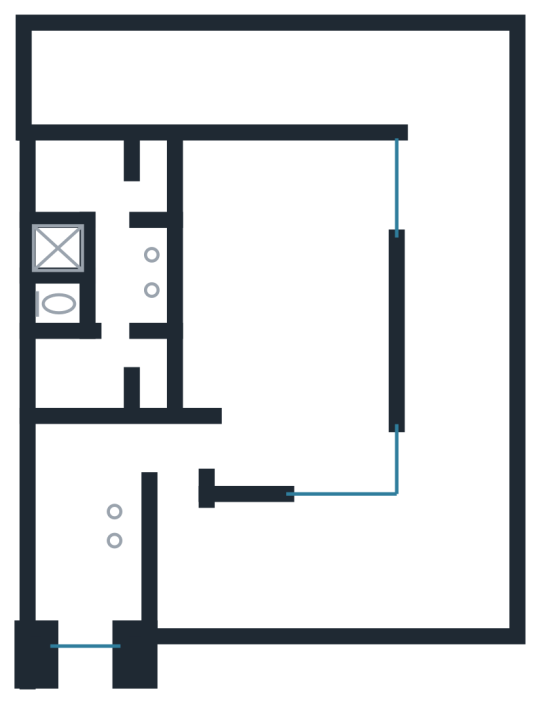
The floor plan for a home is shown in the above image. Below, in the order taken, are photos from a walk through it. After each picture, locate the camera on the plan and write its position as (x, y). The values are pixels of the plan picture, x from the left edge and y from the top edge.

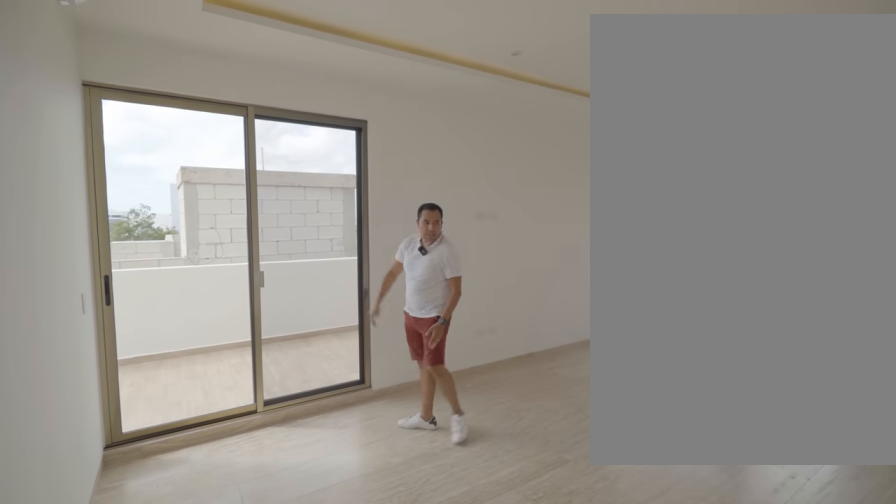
(216, 210)
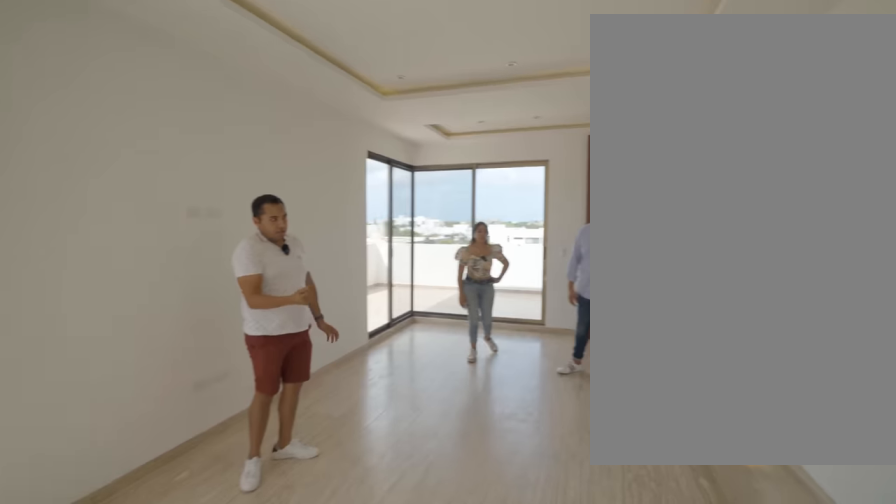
(295, 174)
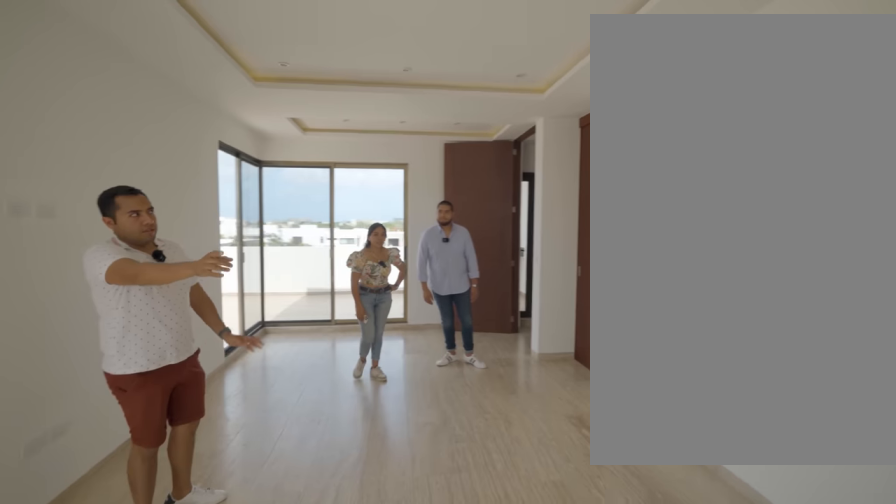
(294, 175)
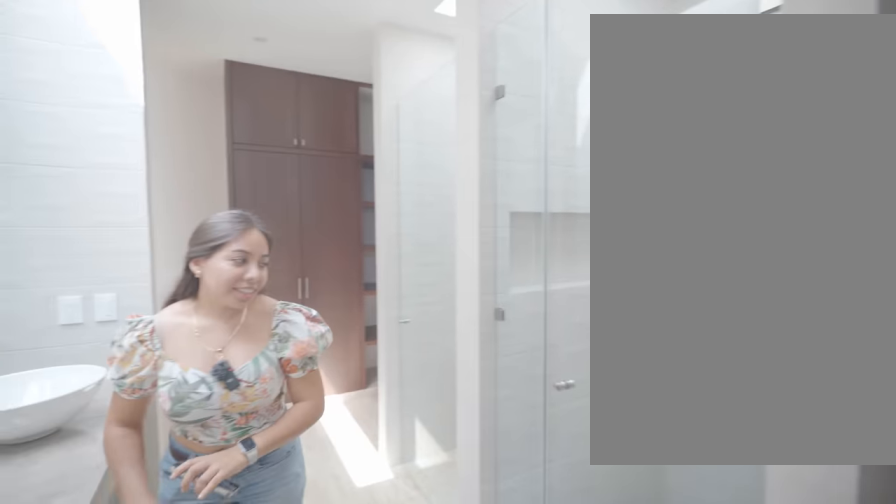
(129, 191)
